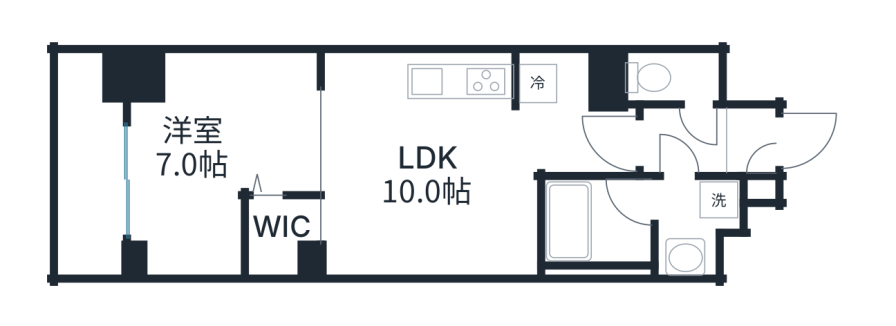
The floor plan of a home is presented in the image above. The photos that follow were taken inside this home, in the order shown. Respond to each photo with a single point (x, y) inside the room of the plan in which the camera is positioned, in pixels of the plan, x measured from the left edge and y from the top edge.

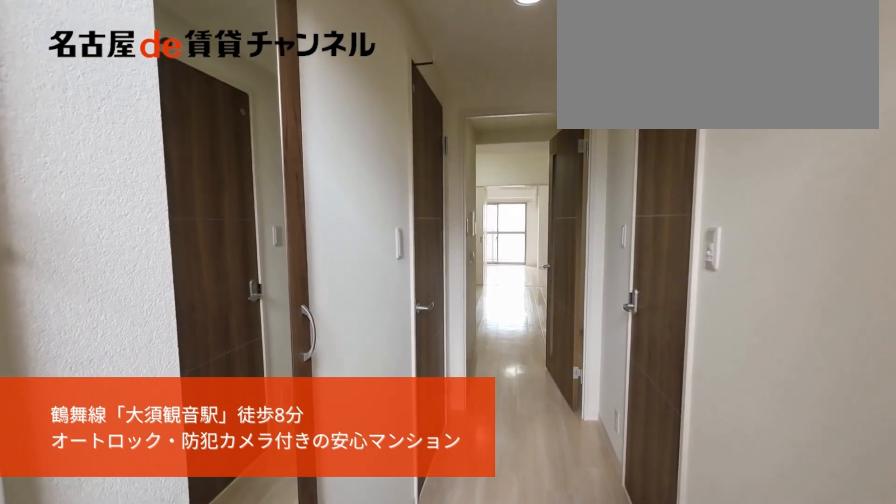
(751, 149)
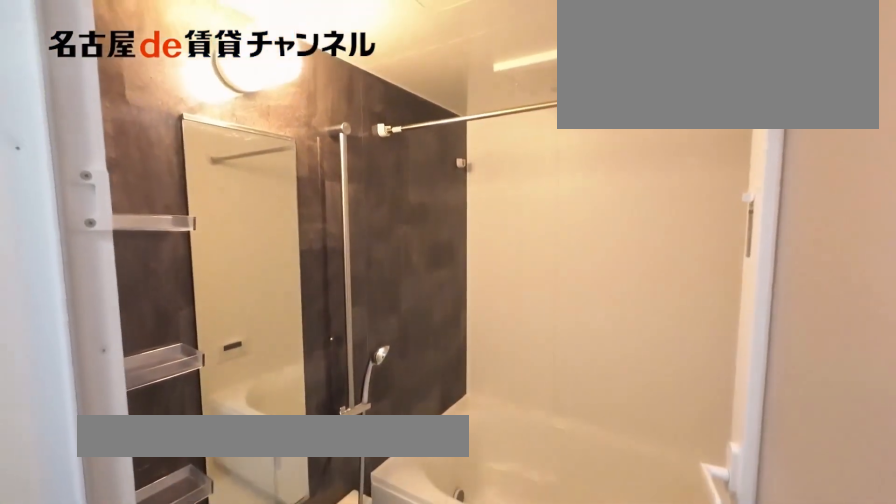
(636, 225)
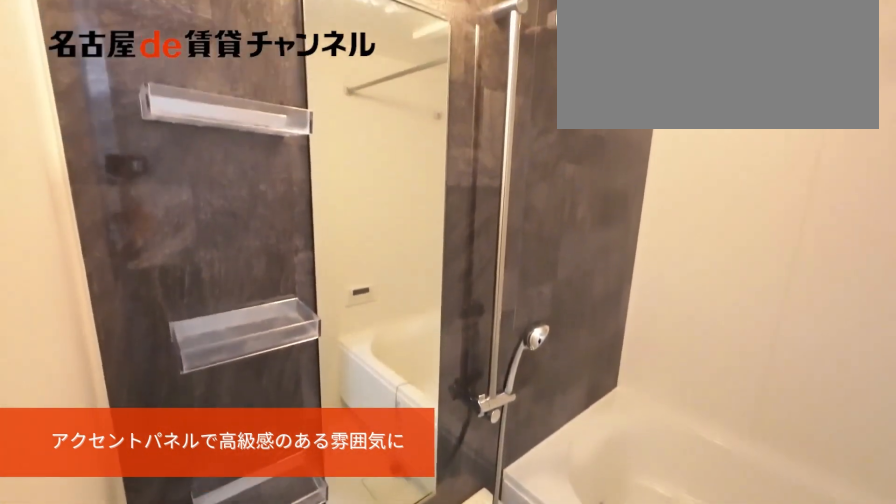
(636, 225)
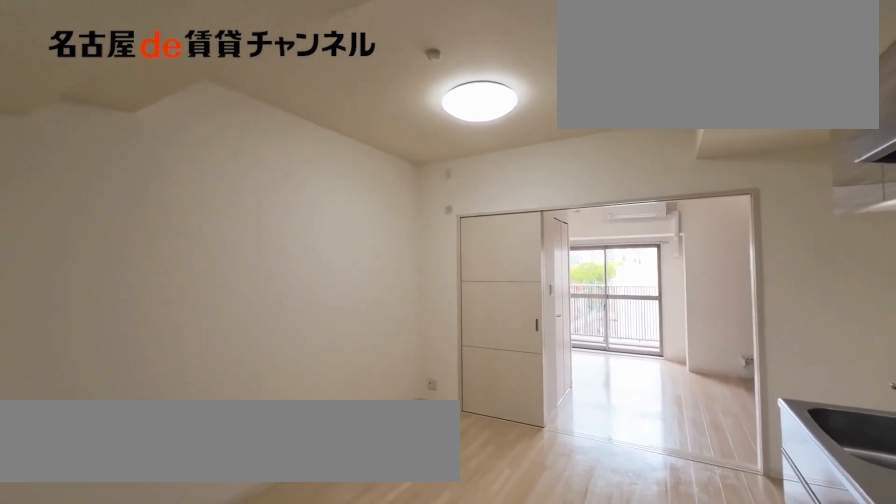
(430, 163)
